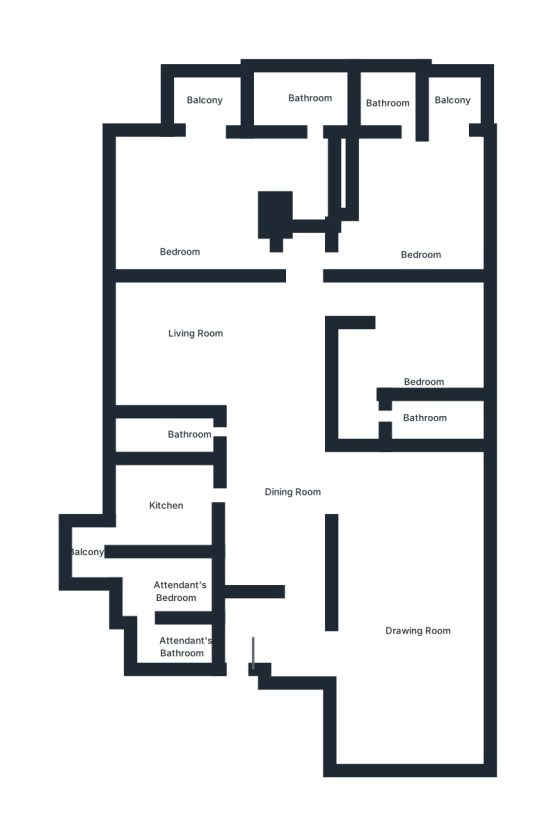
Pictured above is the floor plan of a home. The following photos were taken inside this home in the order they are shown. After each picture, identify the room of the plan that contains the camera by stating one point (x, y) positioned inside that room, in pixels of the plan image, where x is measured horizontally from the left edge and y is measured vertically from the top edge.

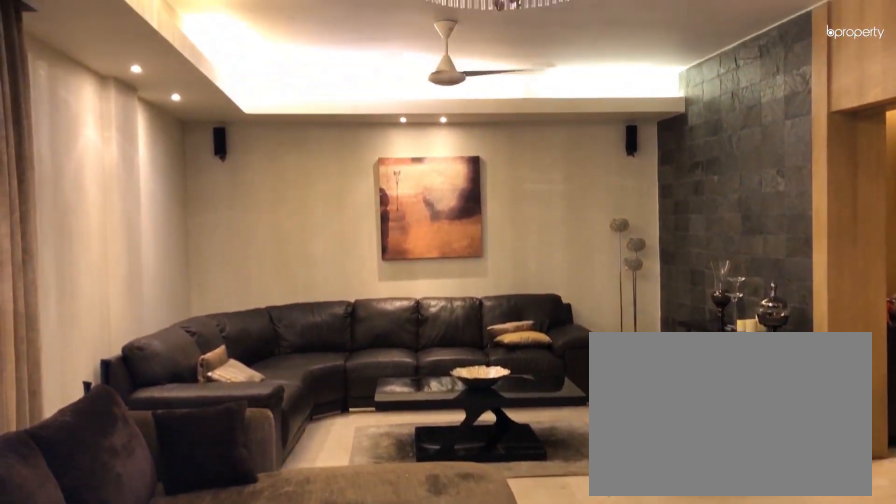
(412, 593)
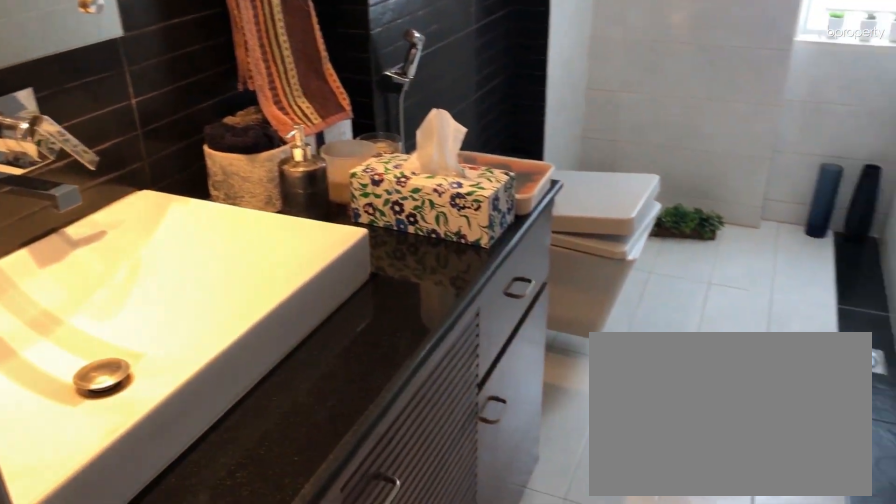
(166, 433)
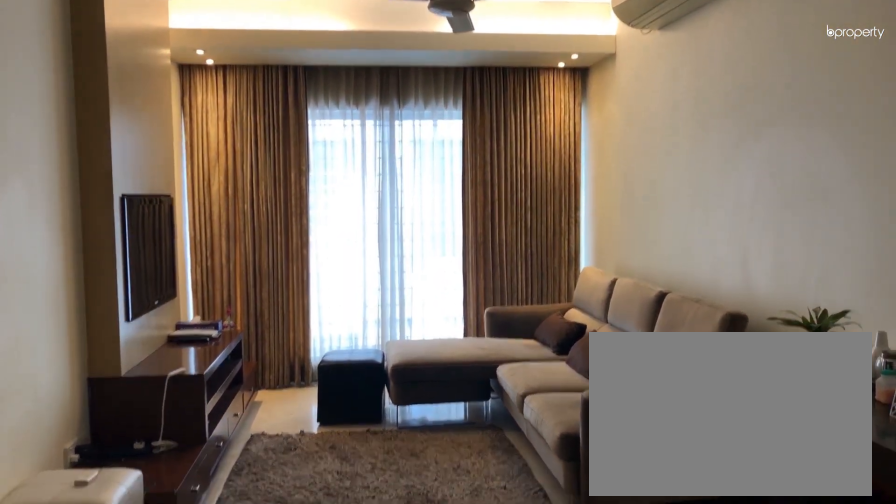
(225, 353)
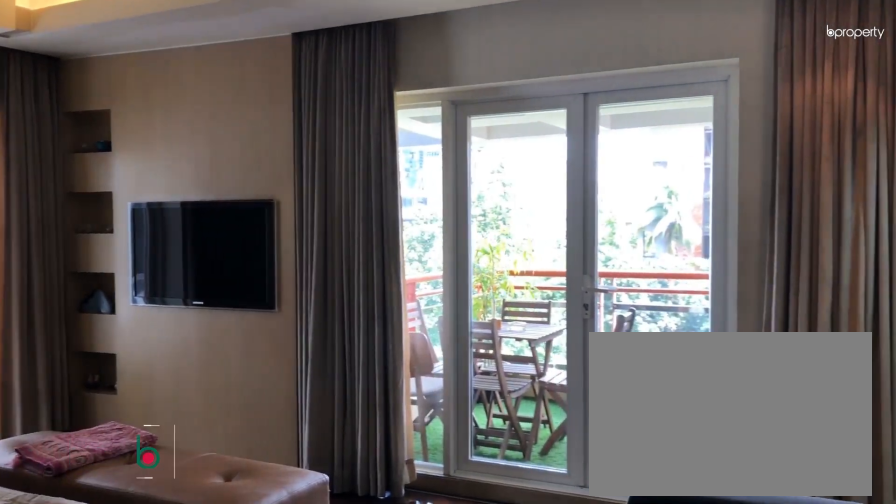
(183, 222)
